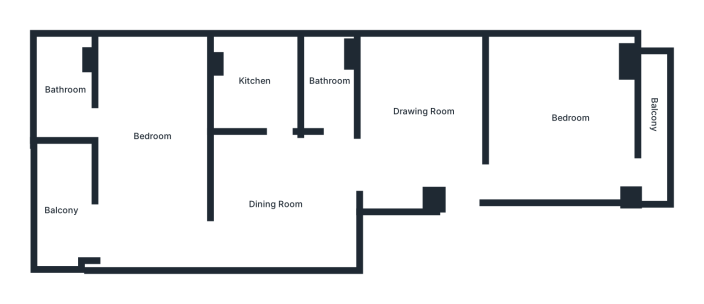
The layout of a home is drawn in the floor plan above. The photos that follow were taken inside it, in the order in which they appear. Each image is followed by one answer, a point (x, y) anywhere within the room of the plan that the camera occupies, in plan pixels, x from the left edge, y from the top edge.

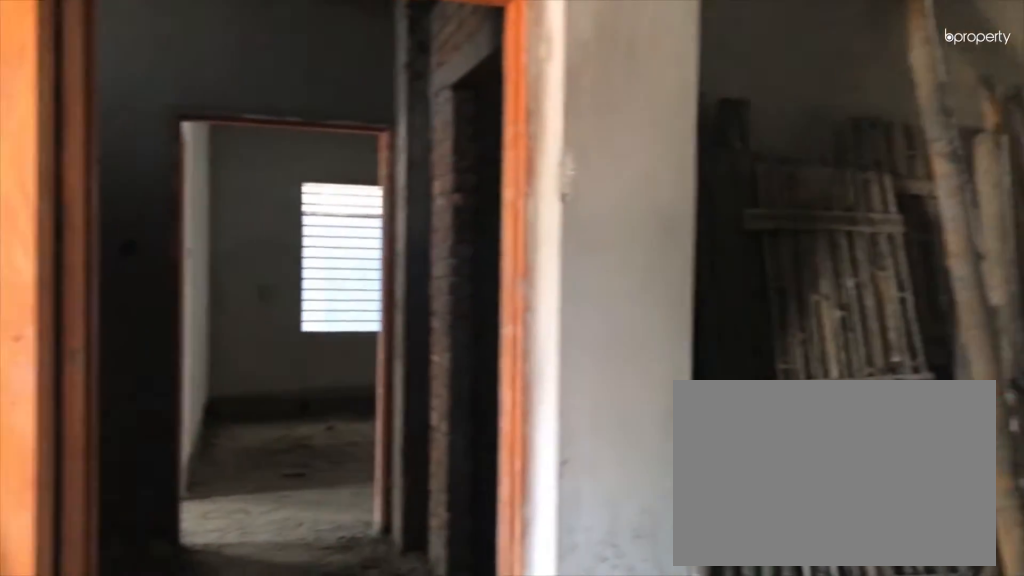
(415, 122)
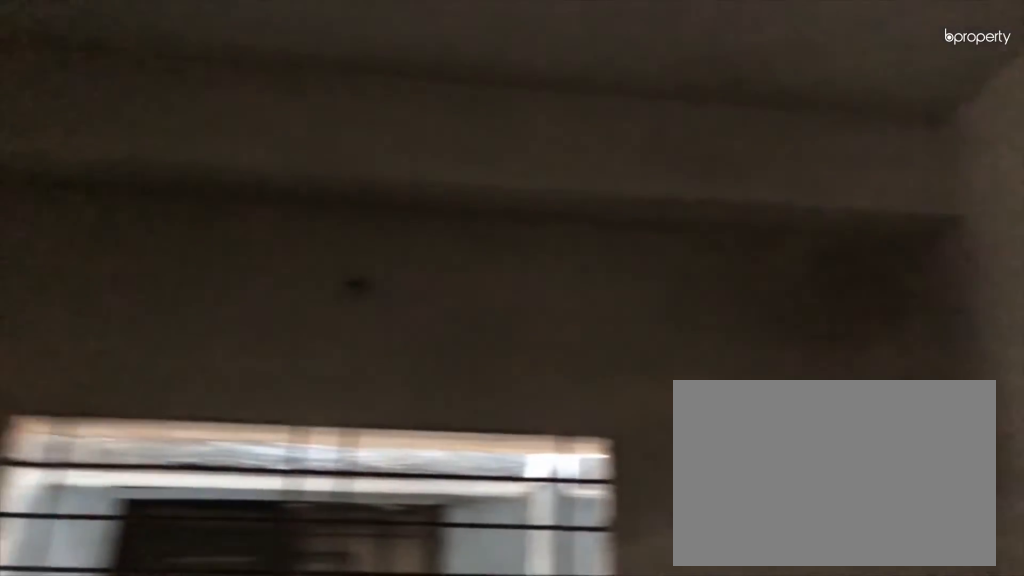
(415, 122)
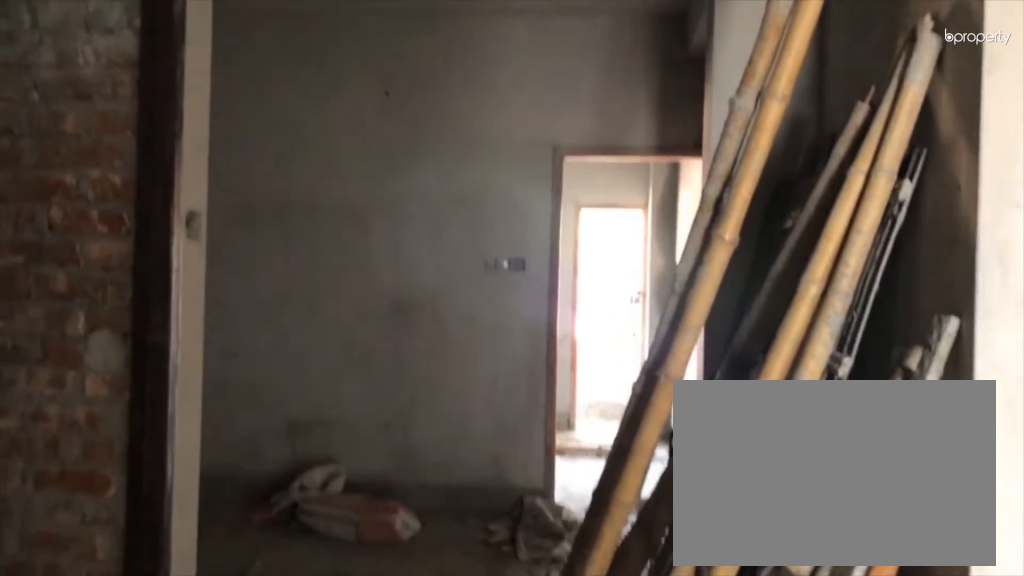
(279, 205)
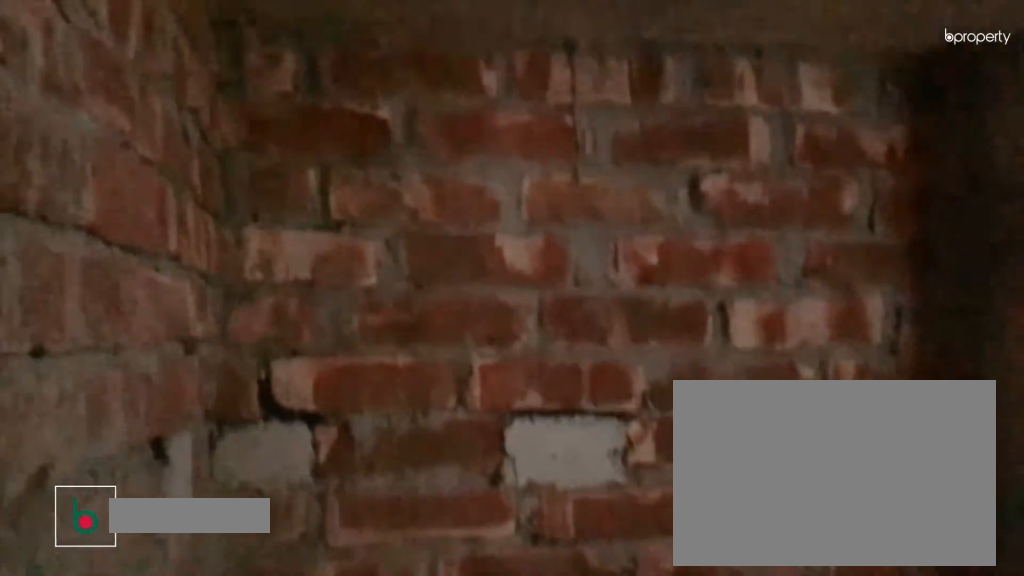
(255, 82)
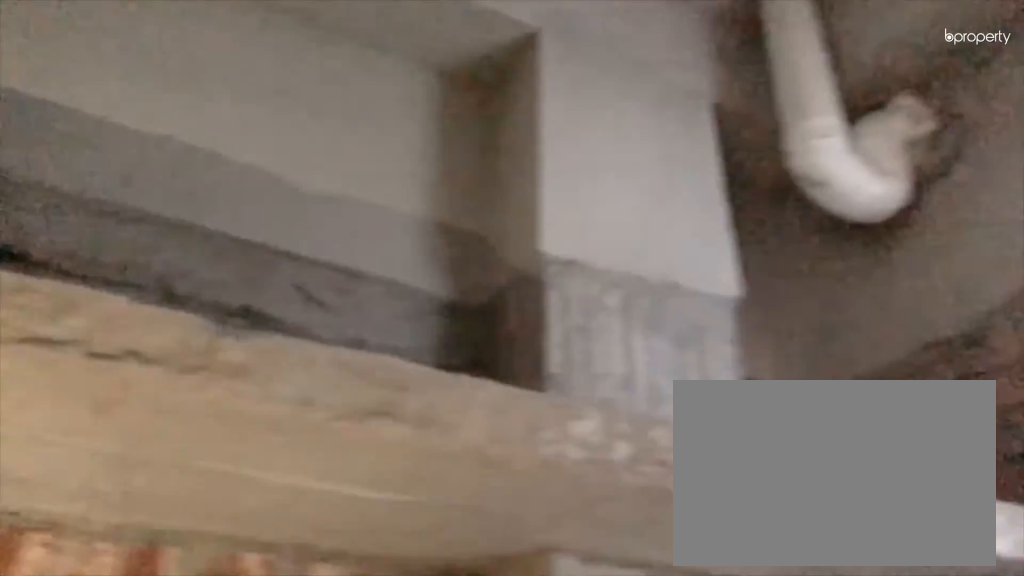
(255, 82)
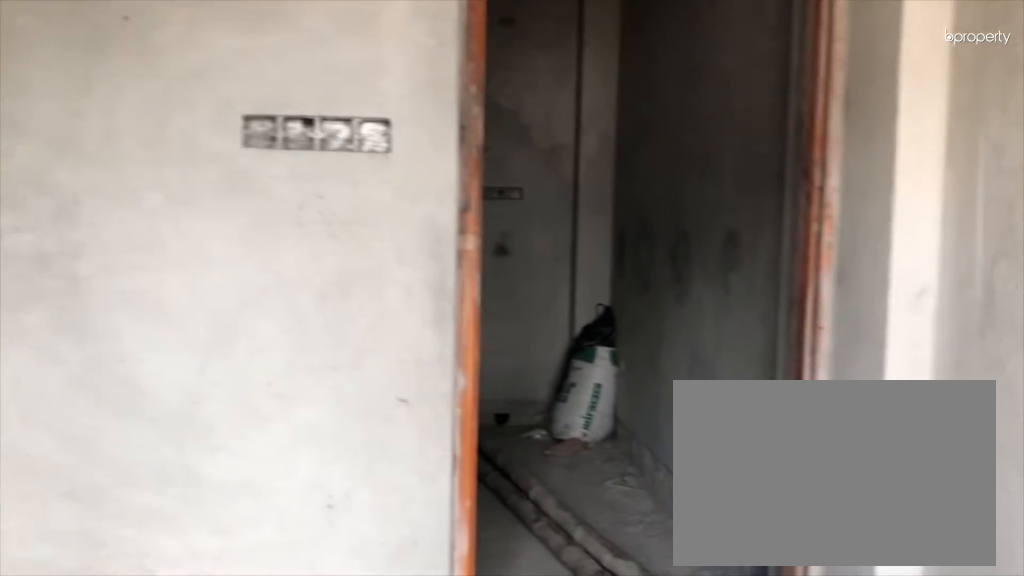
(149, 140)
